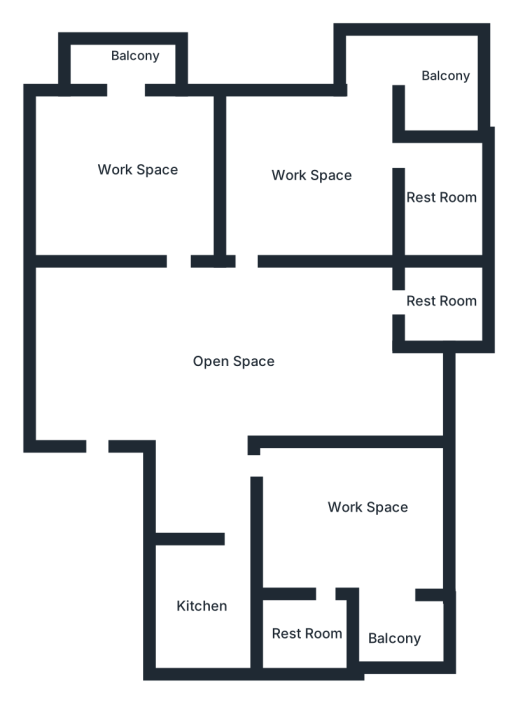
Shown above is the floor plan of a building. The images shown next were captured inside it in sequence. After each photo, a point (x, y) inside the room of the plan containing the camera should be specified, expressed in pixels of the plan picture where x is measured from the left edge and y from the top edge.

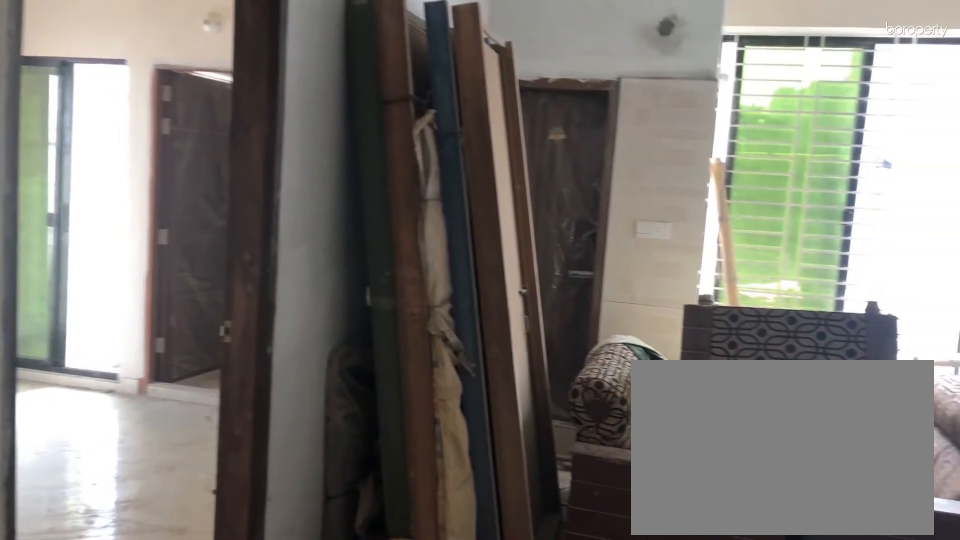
(227, 382)
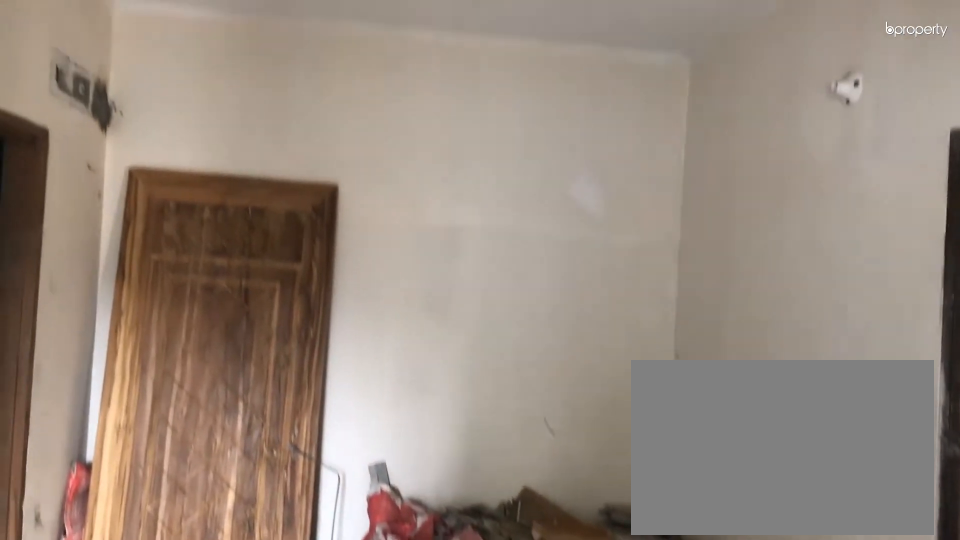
(227, 381)
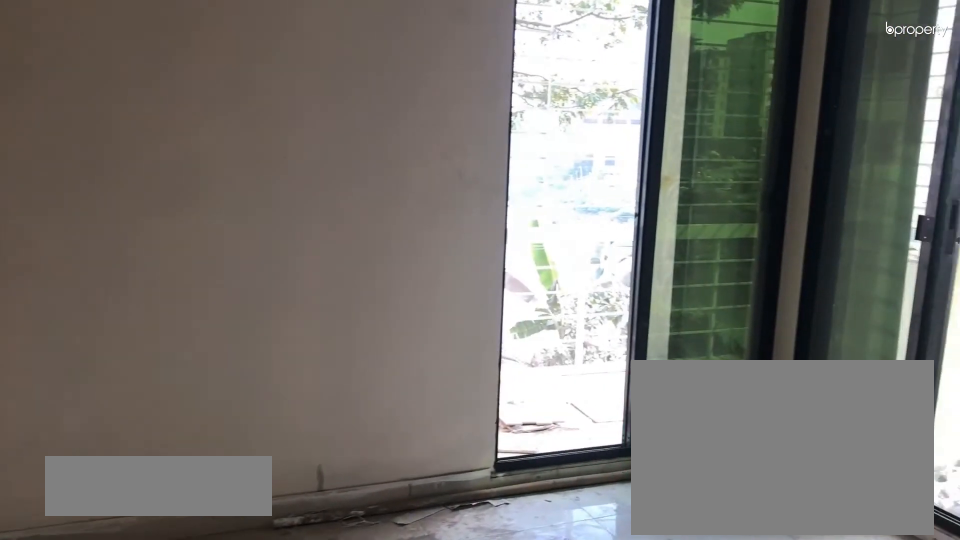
(303, 160)
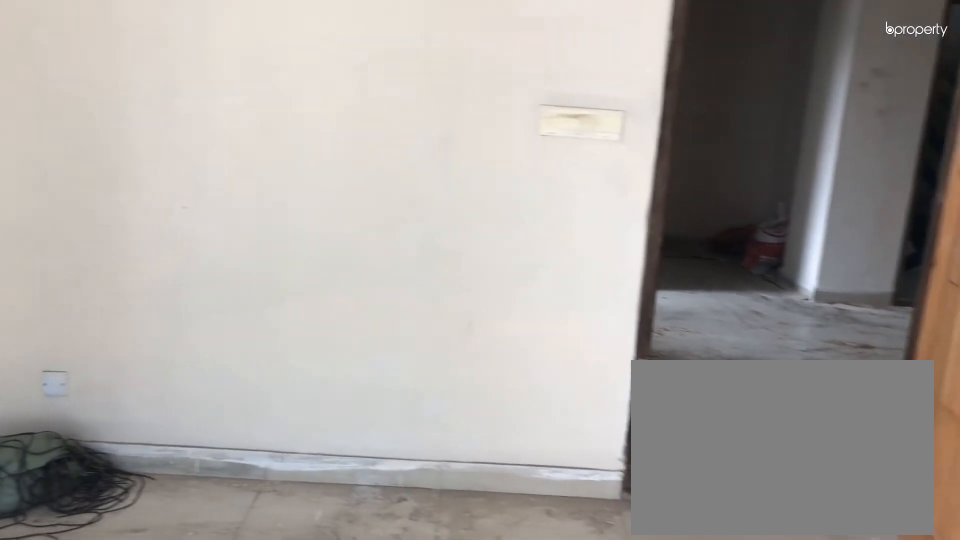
(303, 160)
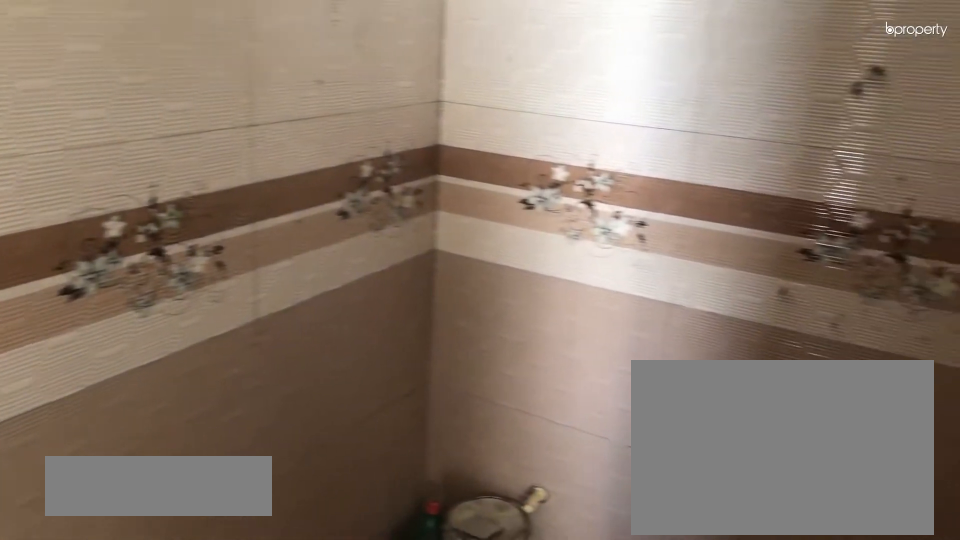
(446, 199)
